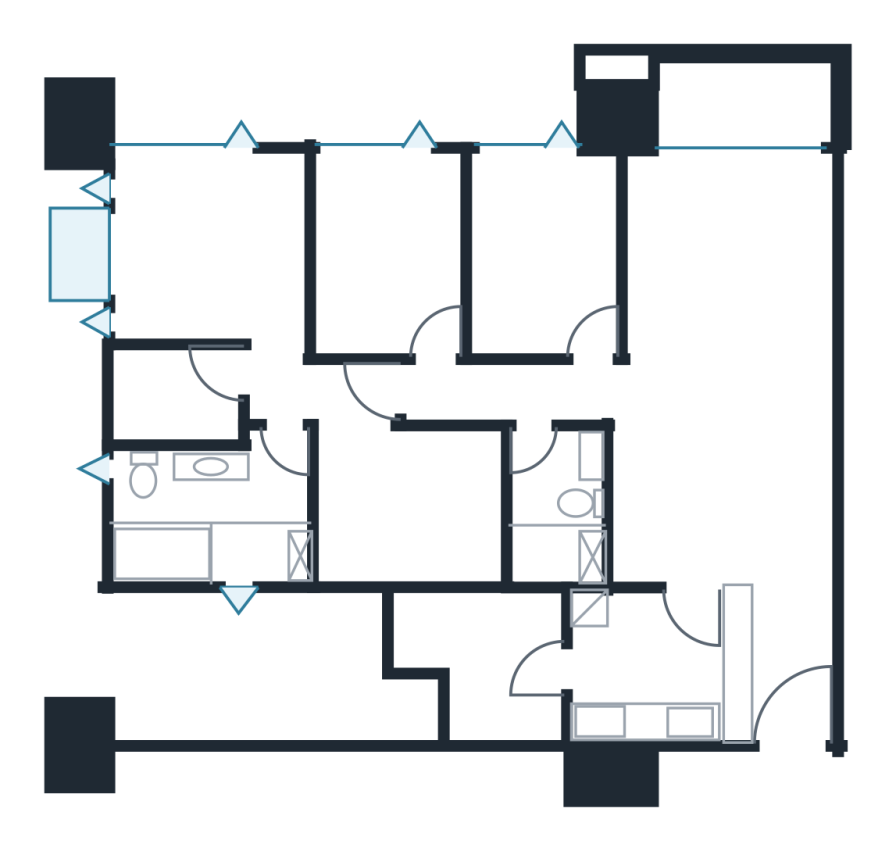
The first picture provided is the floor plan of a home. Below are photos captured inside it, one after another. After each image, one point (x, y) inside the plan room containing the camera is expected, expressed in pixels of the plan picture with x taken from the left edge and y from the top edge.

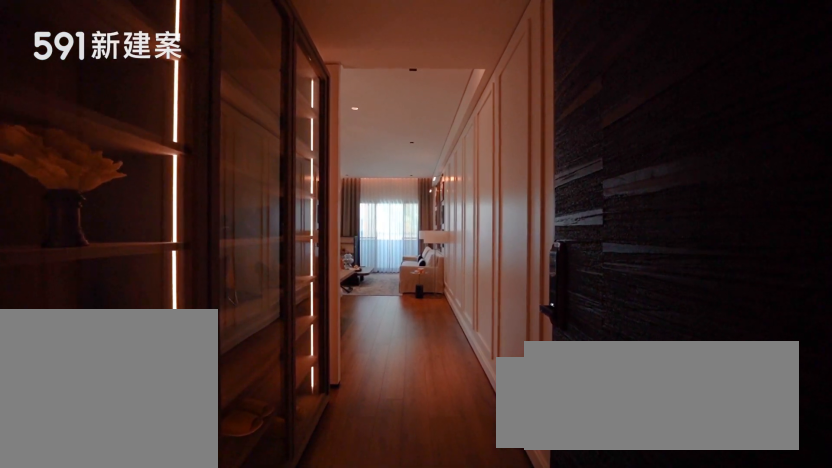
(778, 660)
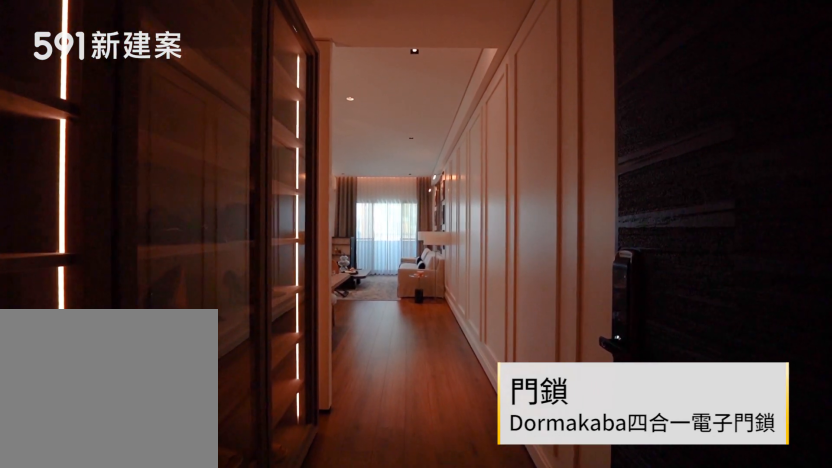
(778, 660)
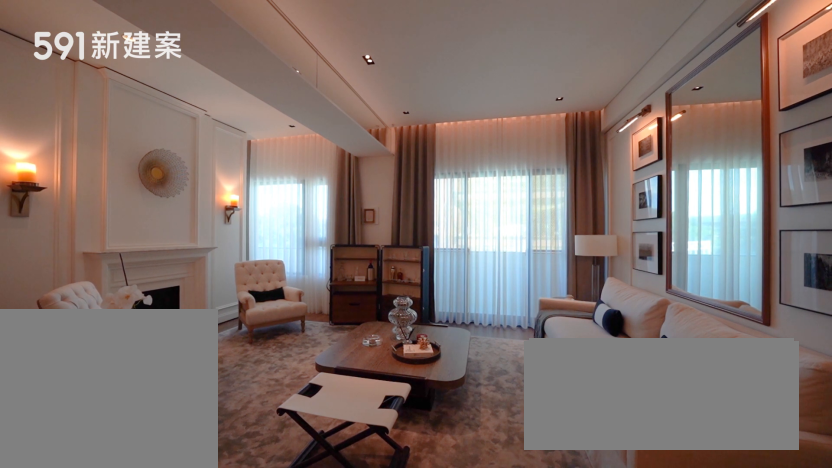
(647, 253)
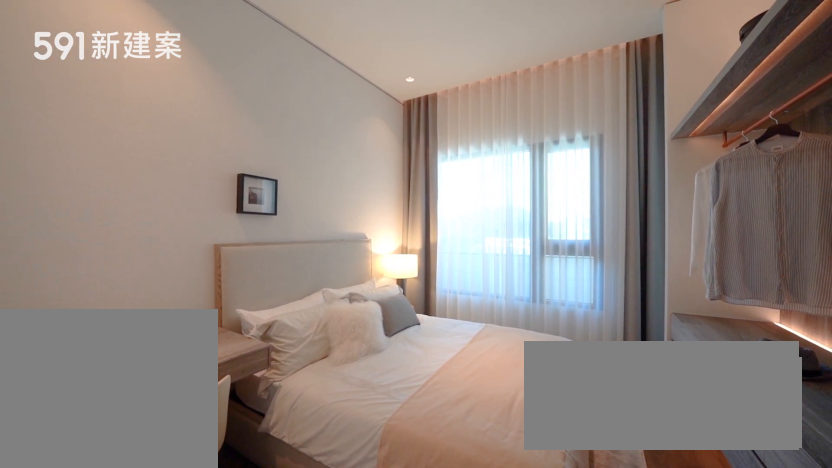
(381, 244)
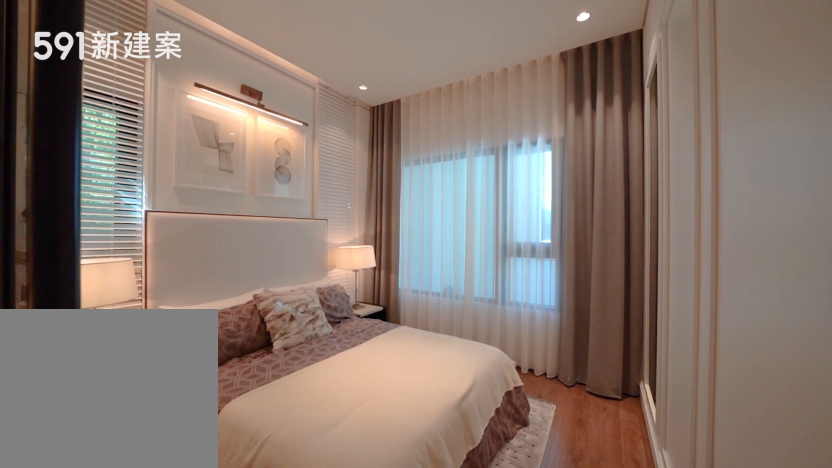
(205, 292)
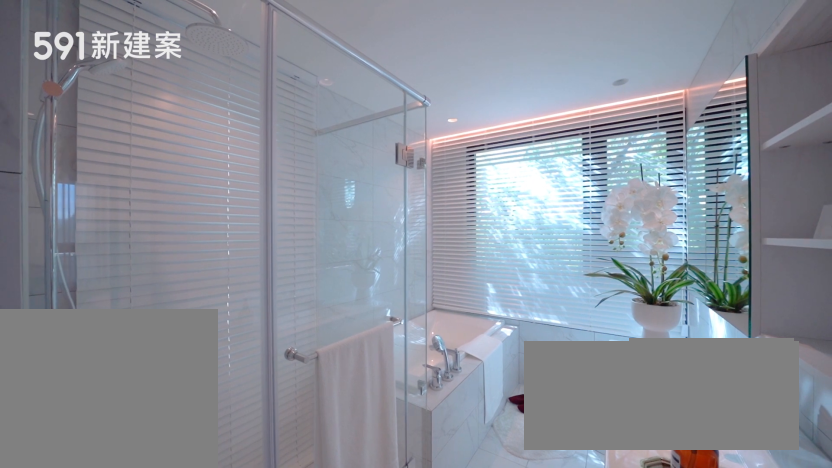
(201, 512)
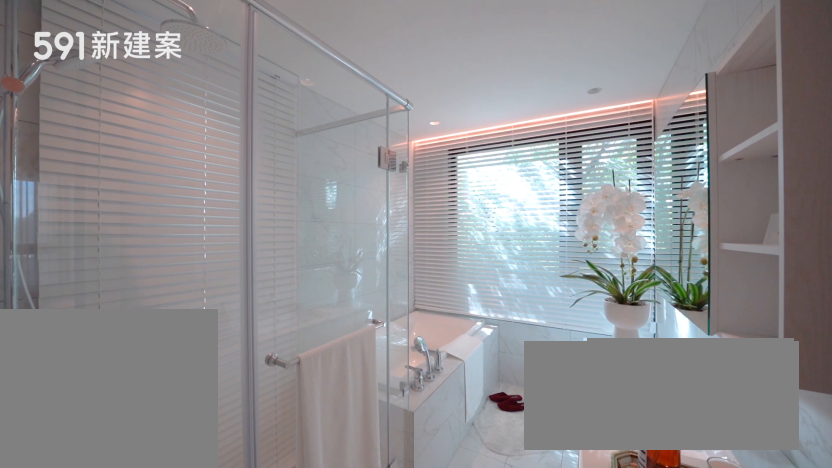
(201, 512)
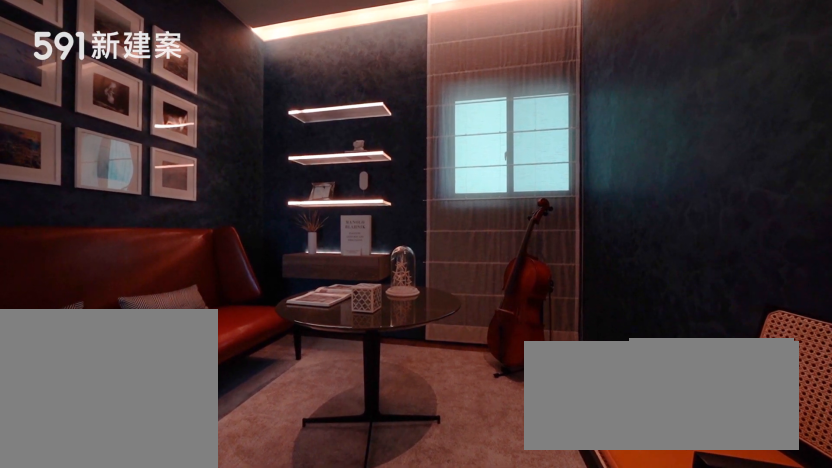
(417, 508)
